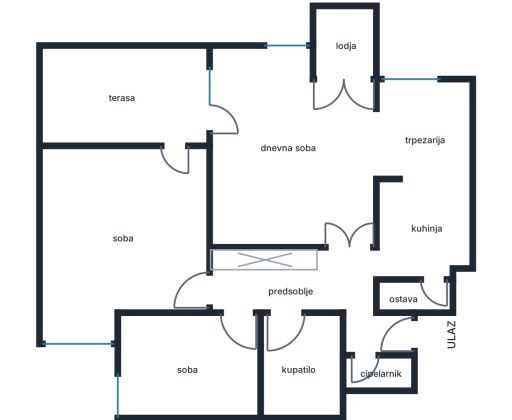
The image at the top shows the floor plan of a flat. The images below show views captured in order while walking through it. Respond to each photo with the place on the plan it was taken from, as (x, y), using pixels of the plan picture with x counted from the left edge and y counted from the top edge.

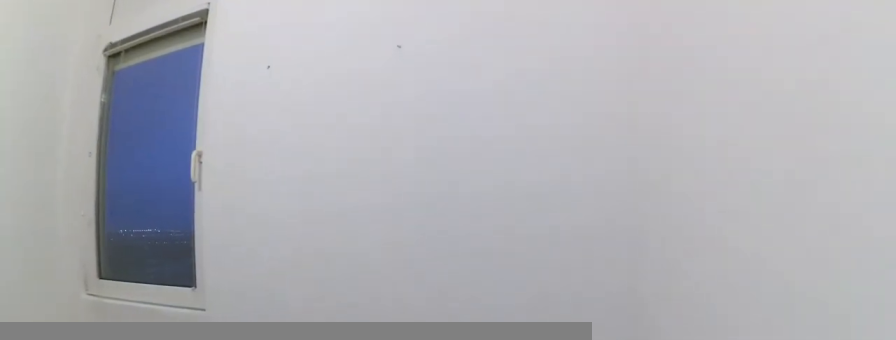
(202, 336)
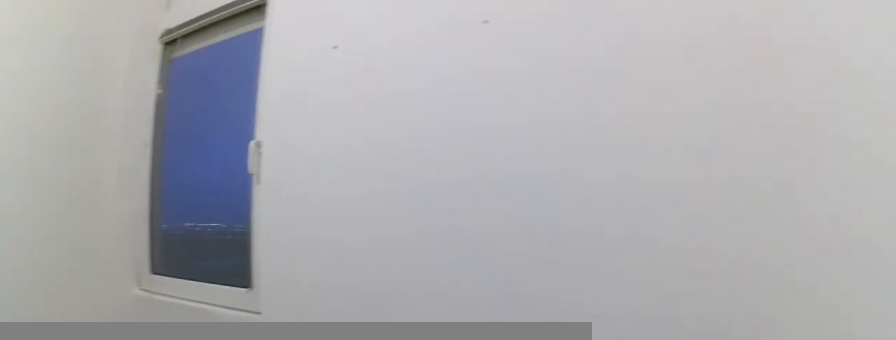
(195, 337)
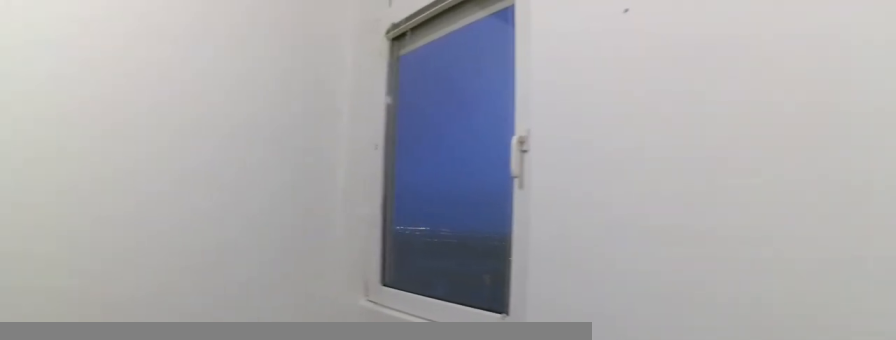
(177, 335)
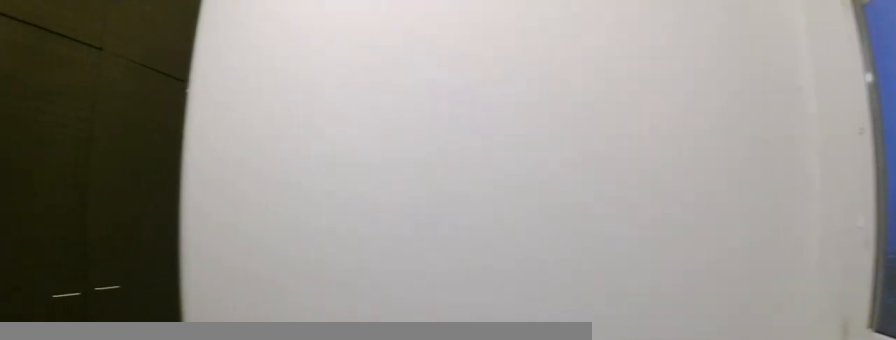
(138, 340)
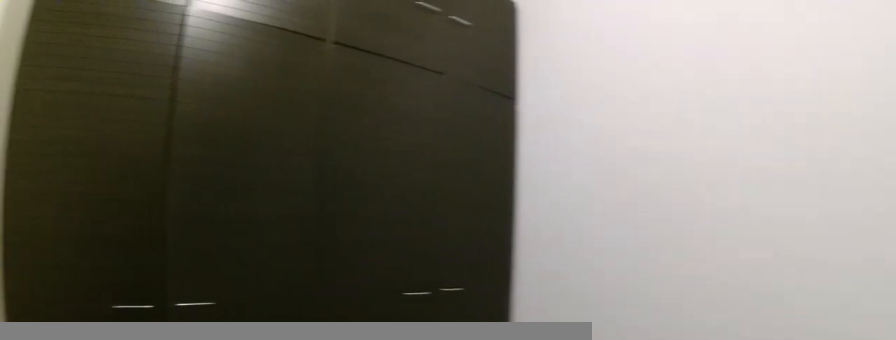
(136, 343)
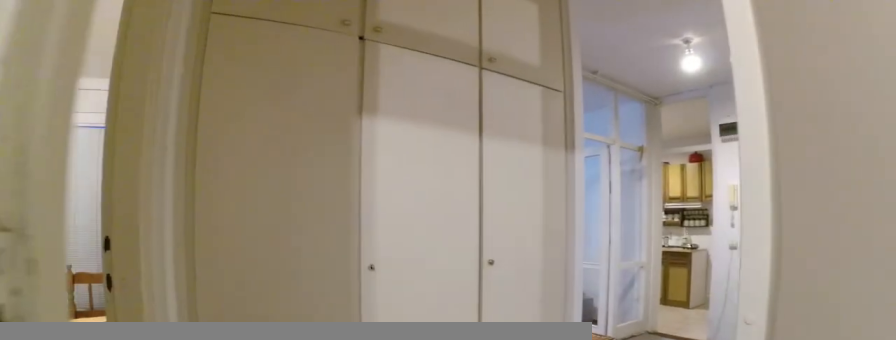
(214, 337)
